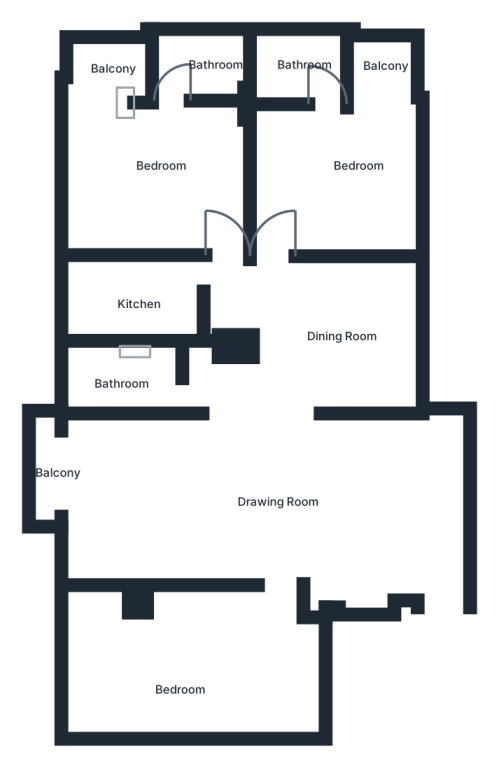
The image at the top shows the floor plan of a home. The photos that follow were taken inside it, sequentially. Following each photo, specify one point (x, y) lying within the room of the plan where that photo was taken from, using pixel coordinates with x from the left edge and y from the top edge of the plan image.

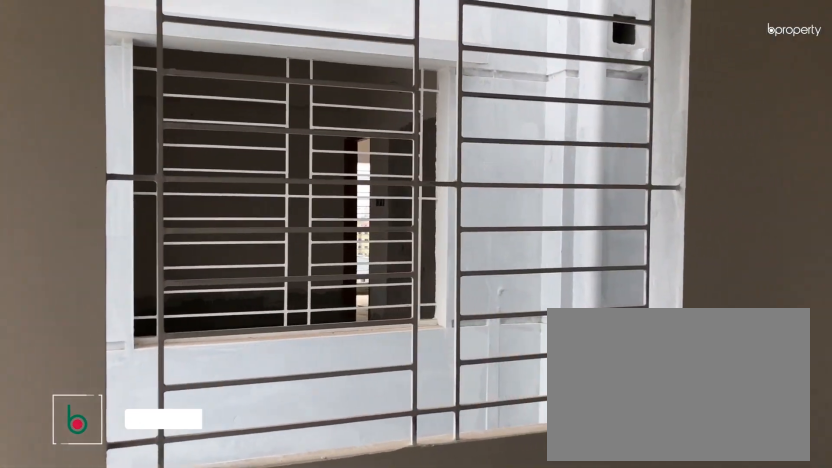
(324, 159)
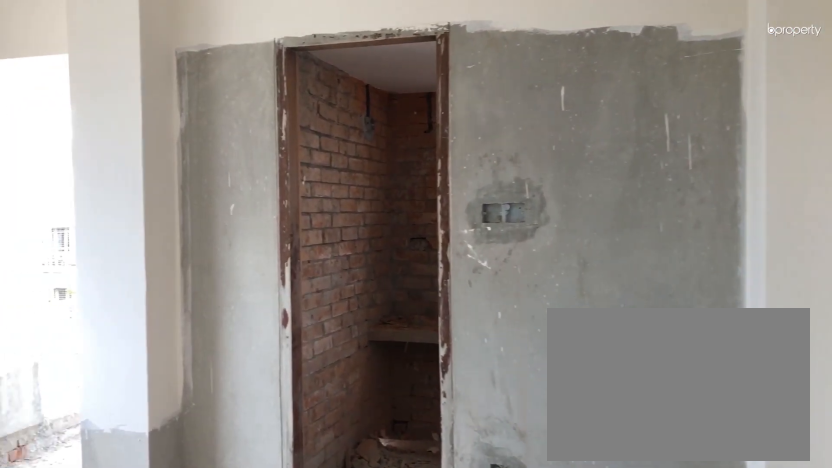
(162, 165)
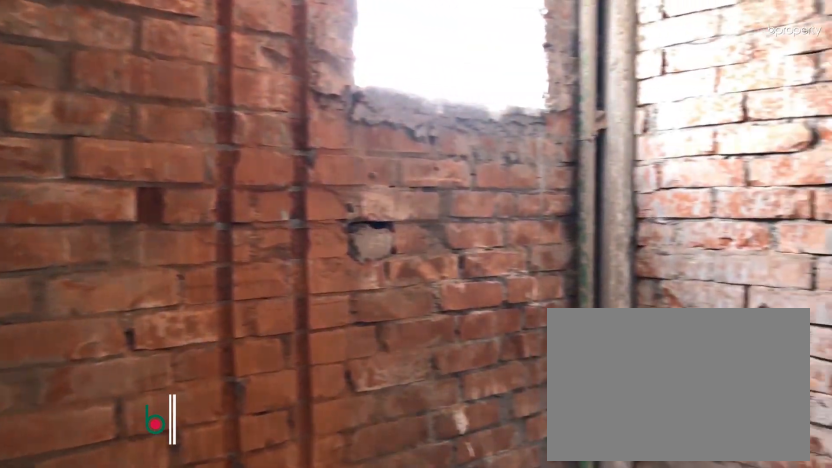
(186, 63)
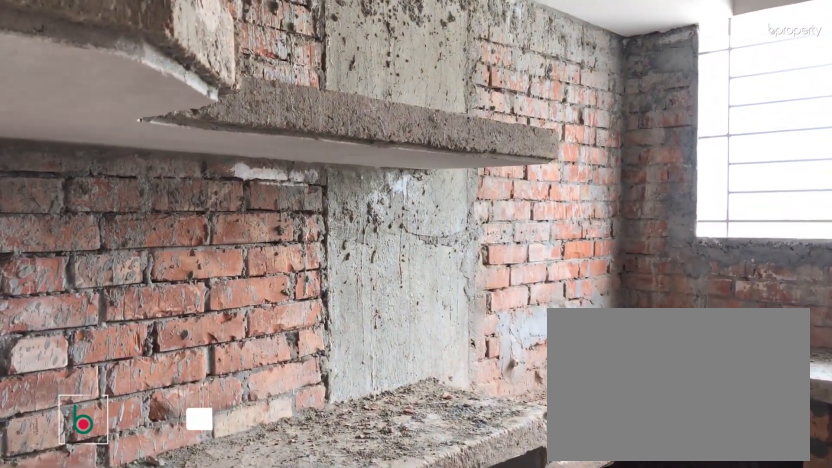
(139, 295)
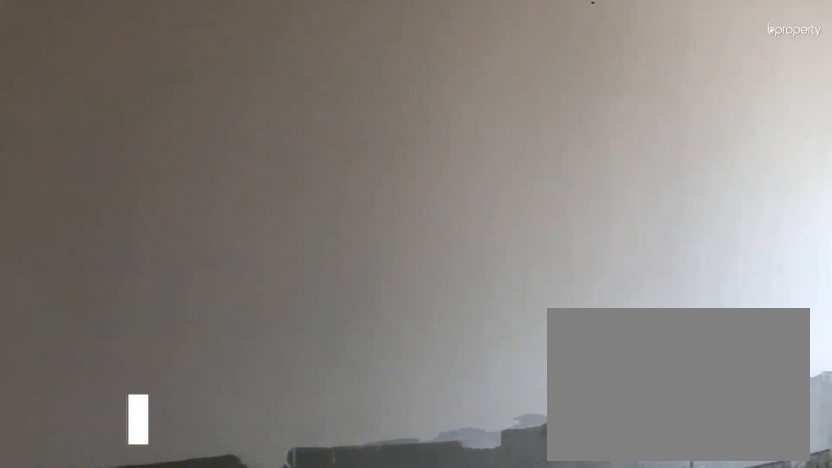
(205, 655)
